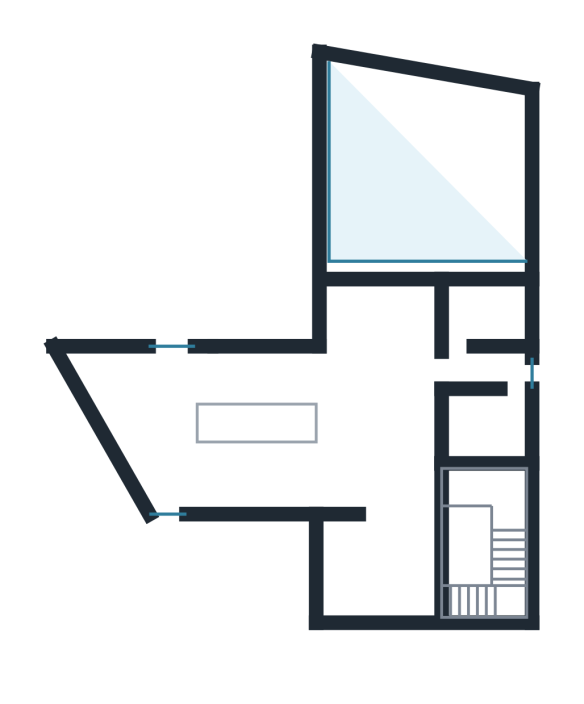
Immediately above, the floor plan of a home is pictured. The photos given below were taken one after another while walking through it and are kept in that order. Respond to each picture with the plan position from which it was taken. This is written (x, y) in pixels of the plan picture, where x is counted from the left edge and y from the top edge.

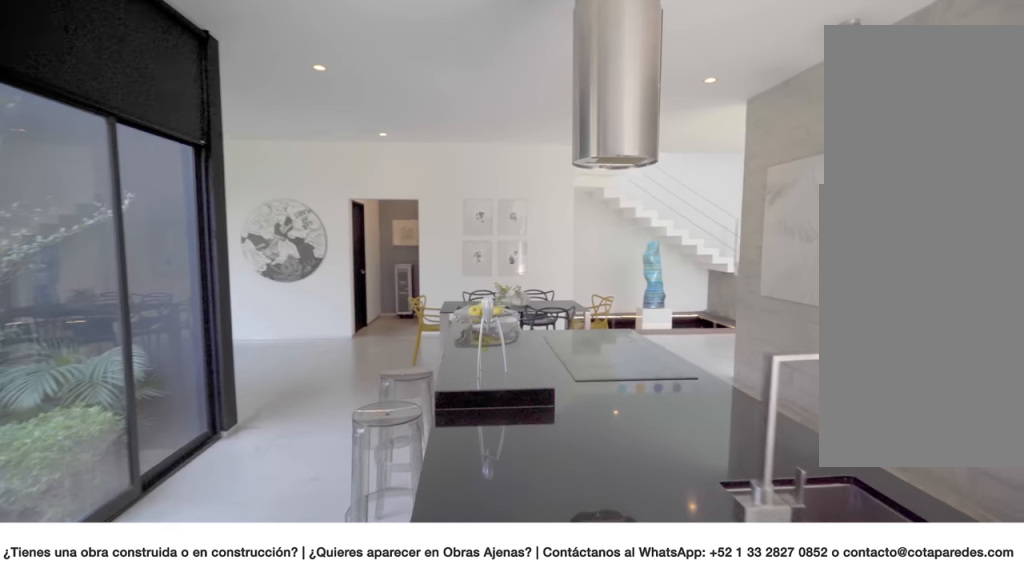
(170, 424)
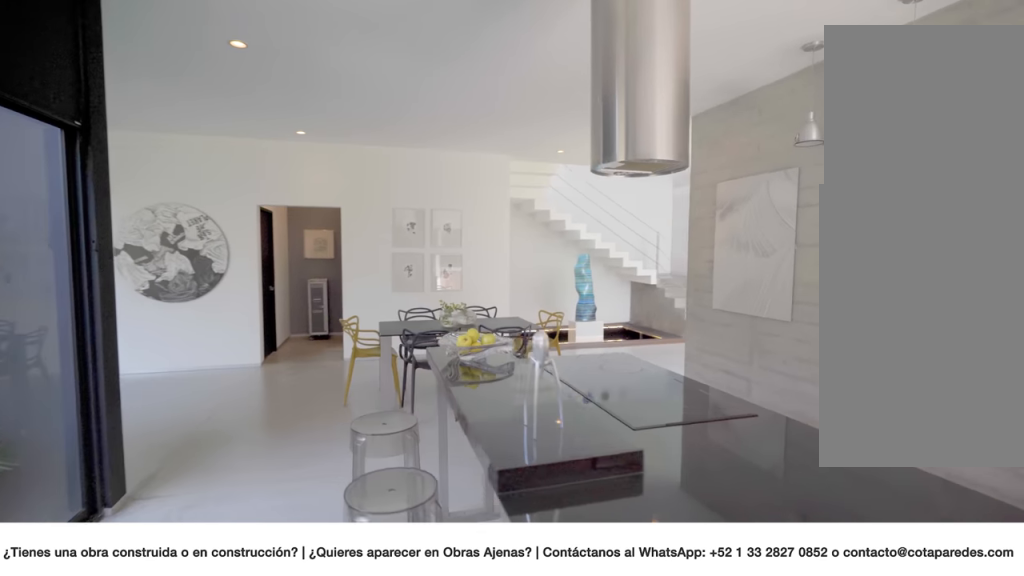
(172, 424)
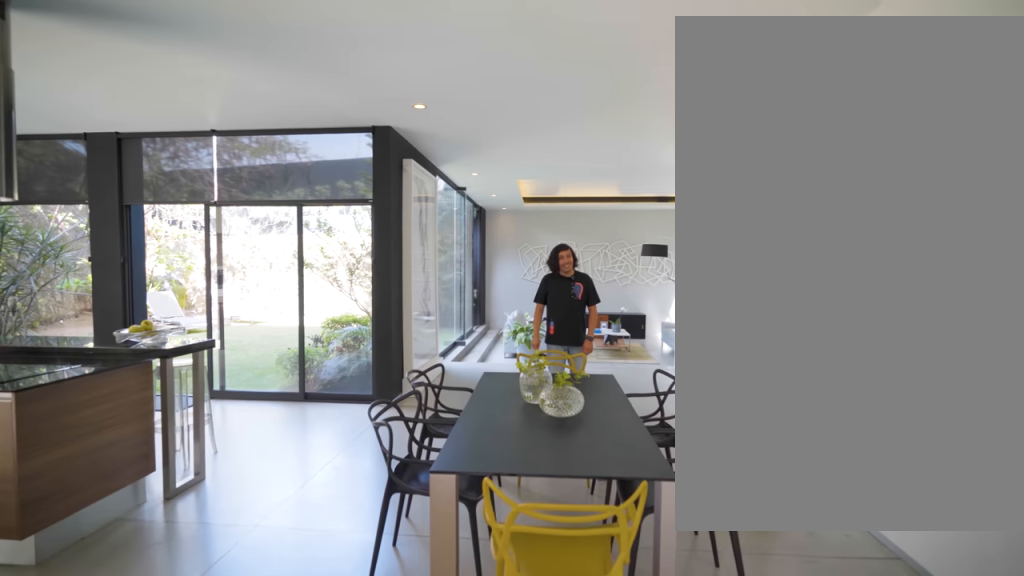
(381, 489)
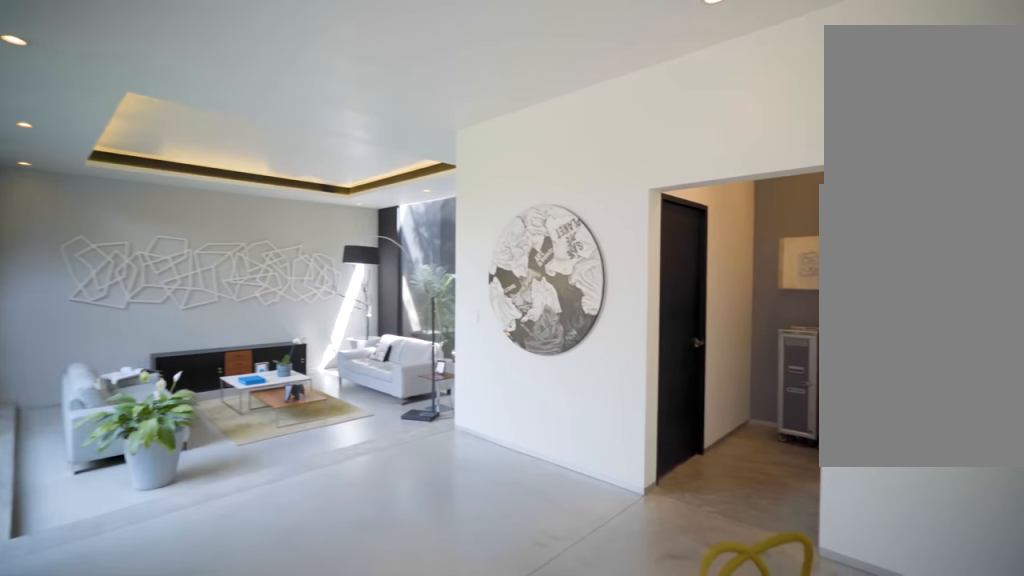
(346, 439)
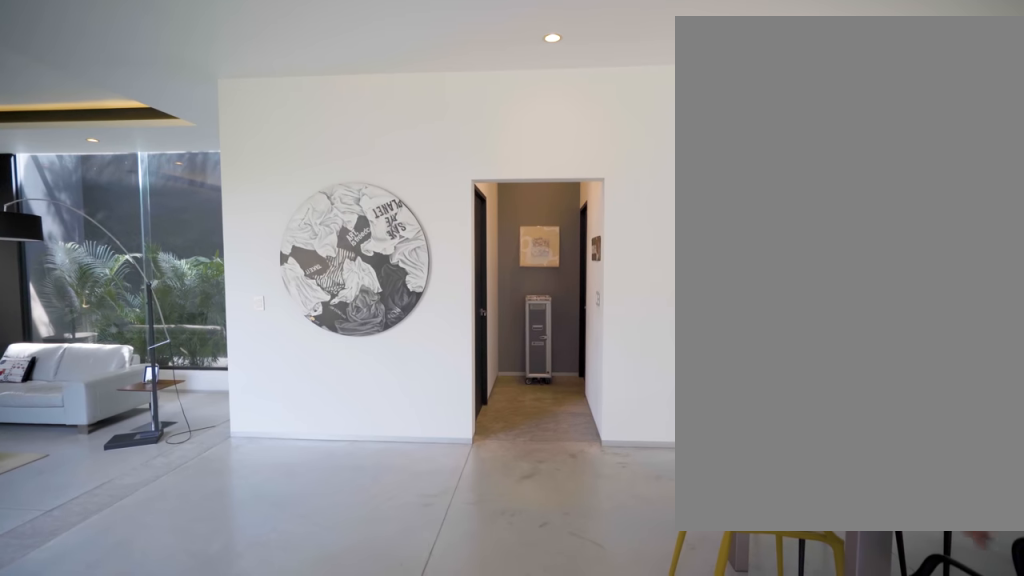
(319, 382)
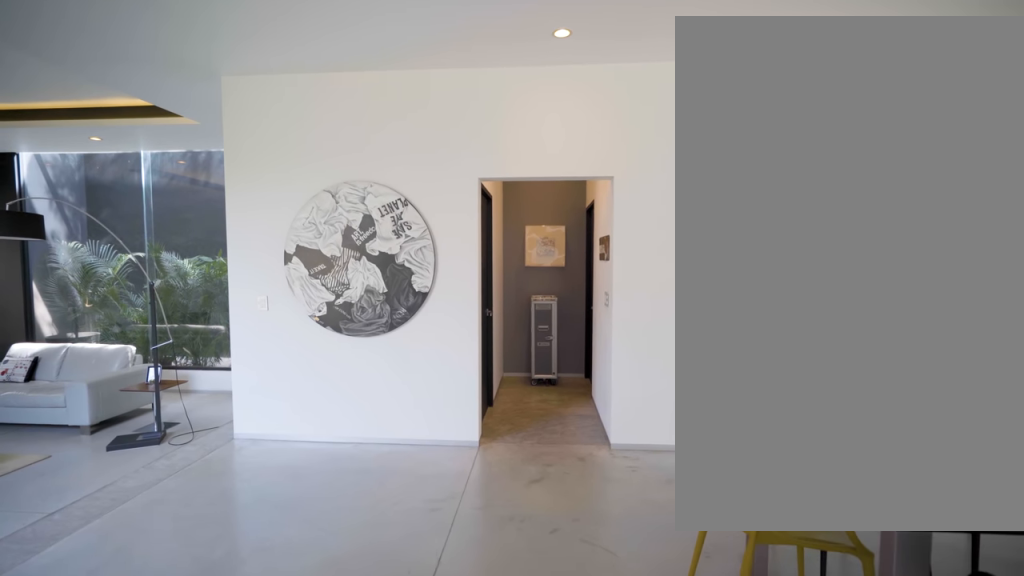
(319, 382)
